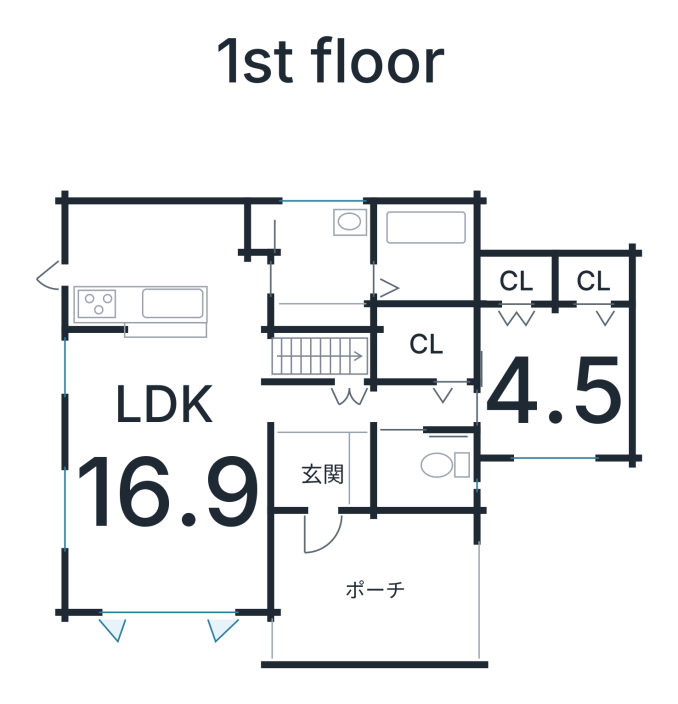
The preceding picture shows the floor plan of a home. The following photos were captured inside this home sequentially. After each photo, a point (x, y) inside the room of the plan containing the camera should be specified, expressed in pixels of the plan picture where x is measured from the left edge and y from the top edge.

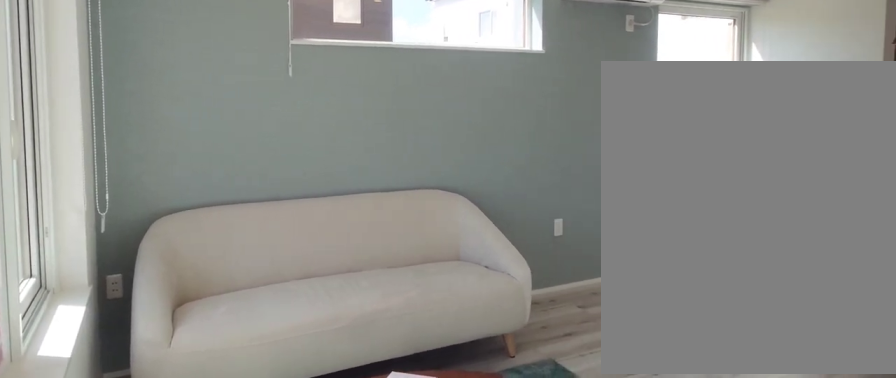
(170, 474)
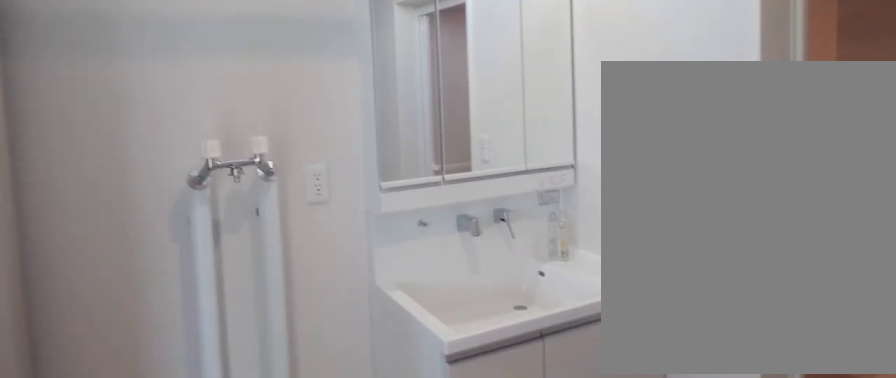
(323, 264)
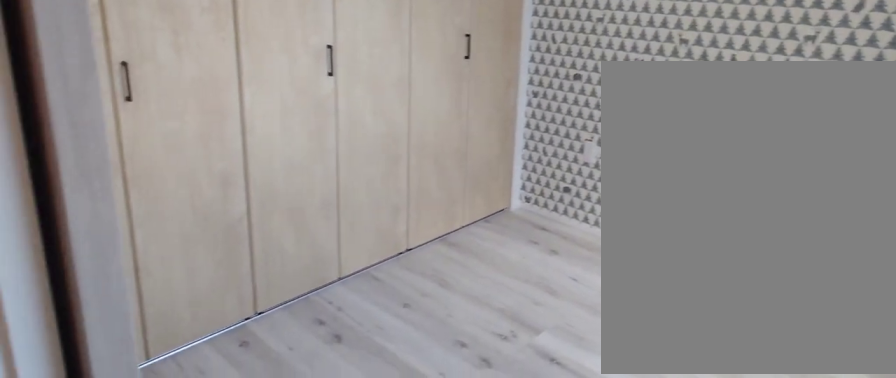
(551, 379)
